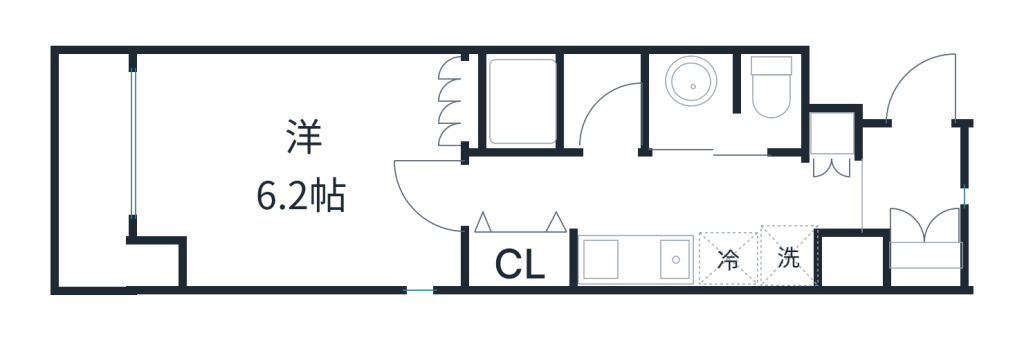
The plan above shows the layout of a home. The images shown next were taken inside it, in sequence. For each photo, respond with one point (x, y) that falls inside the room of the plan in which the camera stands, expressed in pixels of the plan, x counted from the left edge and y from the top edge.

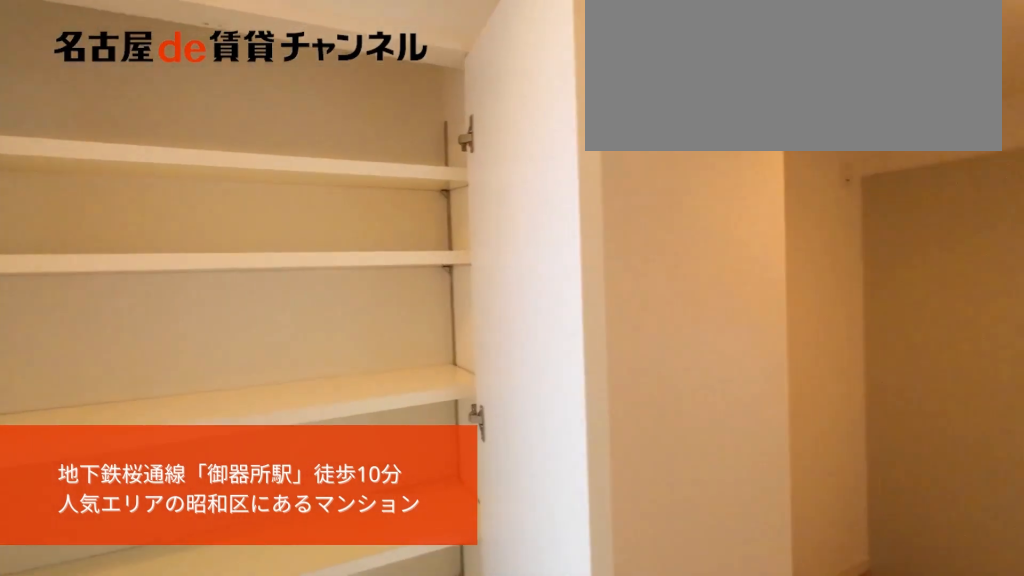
(911, 196)
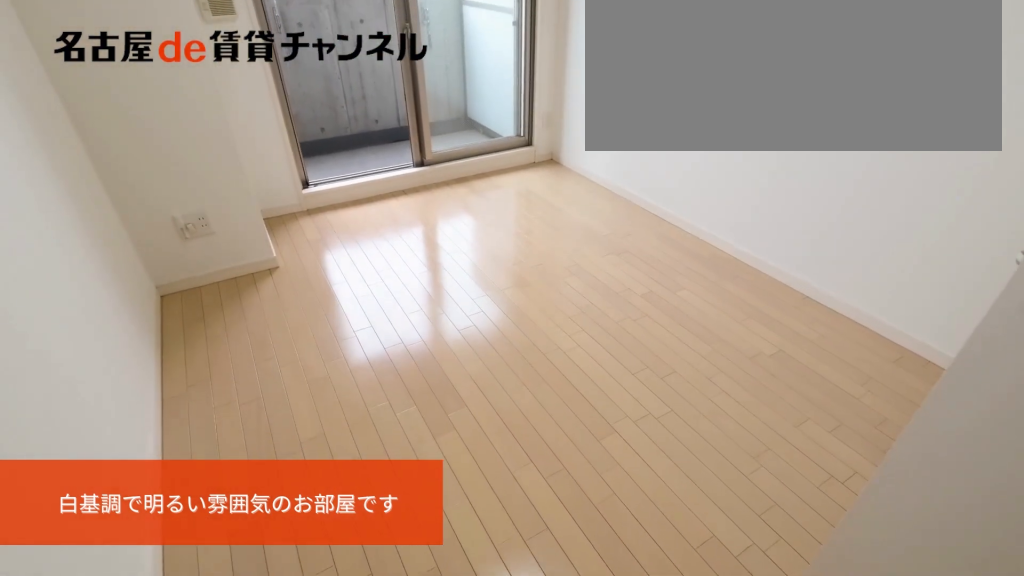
(298, 168)
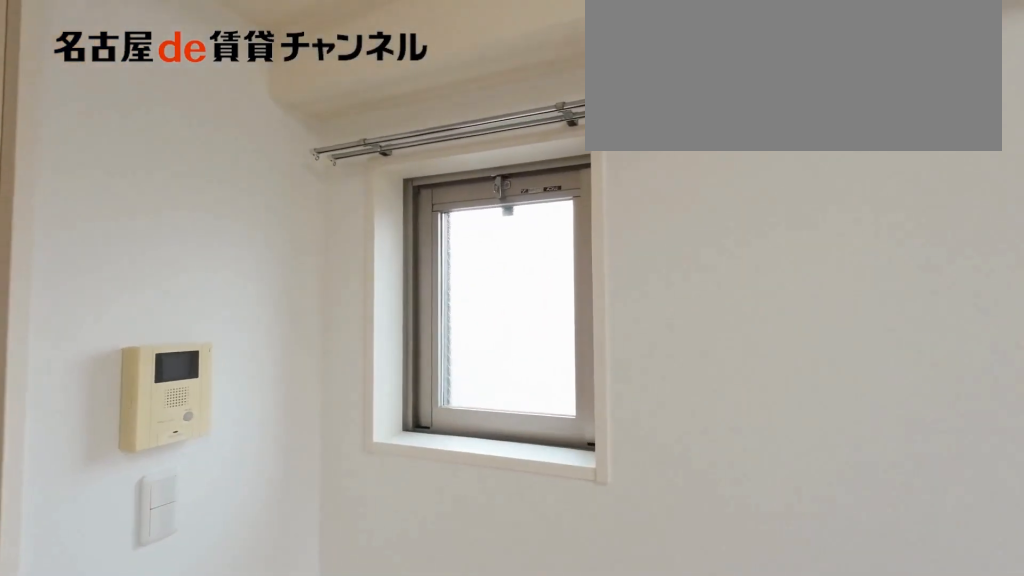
(298, 168)
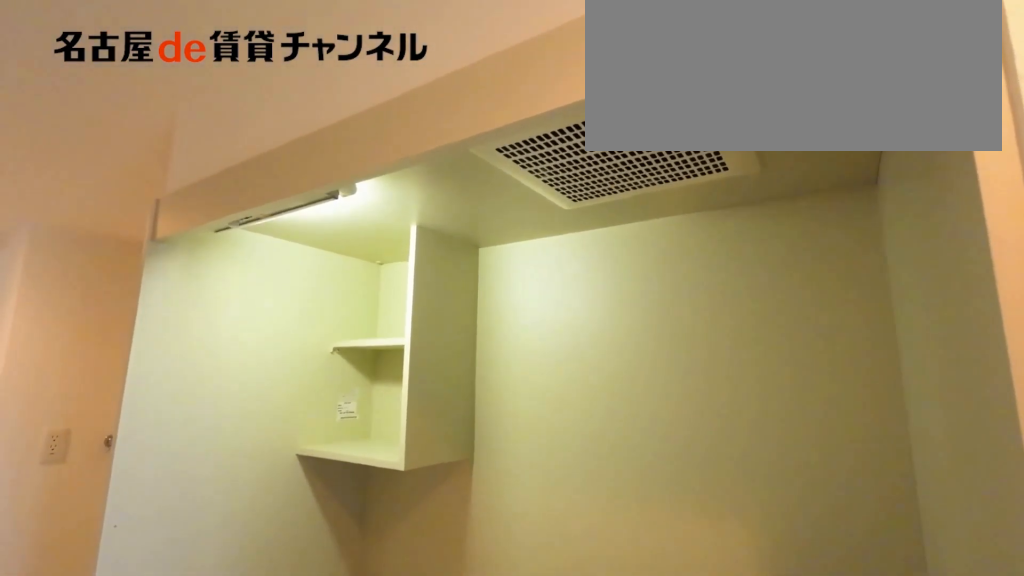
(662, 260)
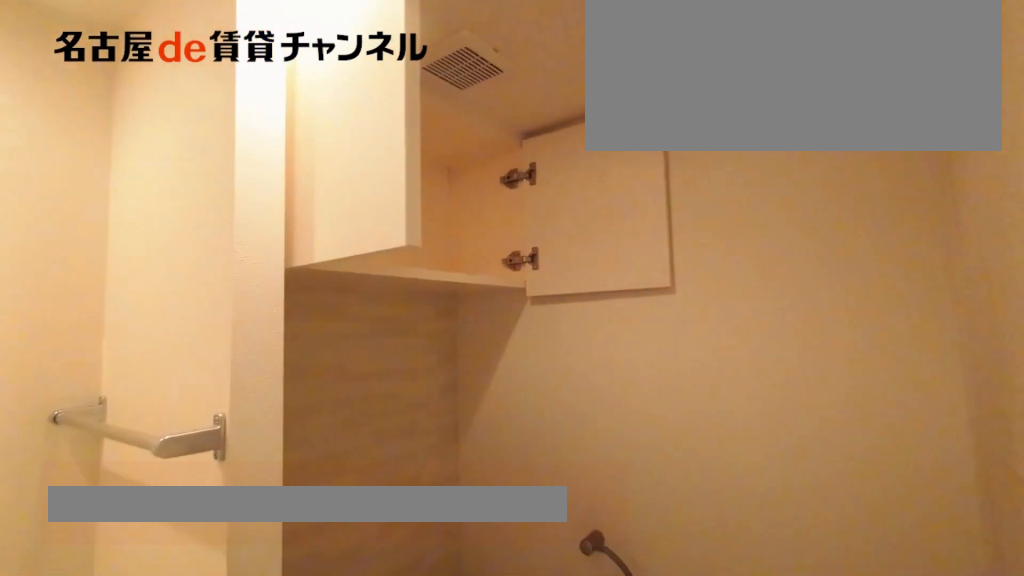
(725, 103)
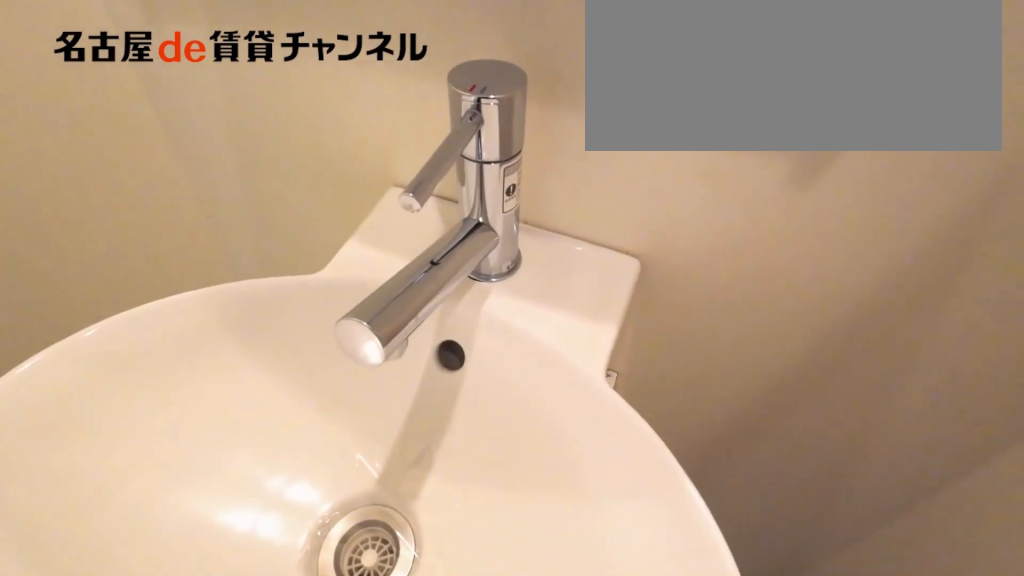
(725, 103)
